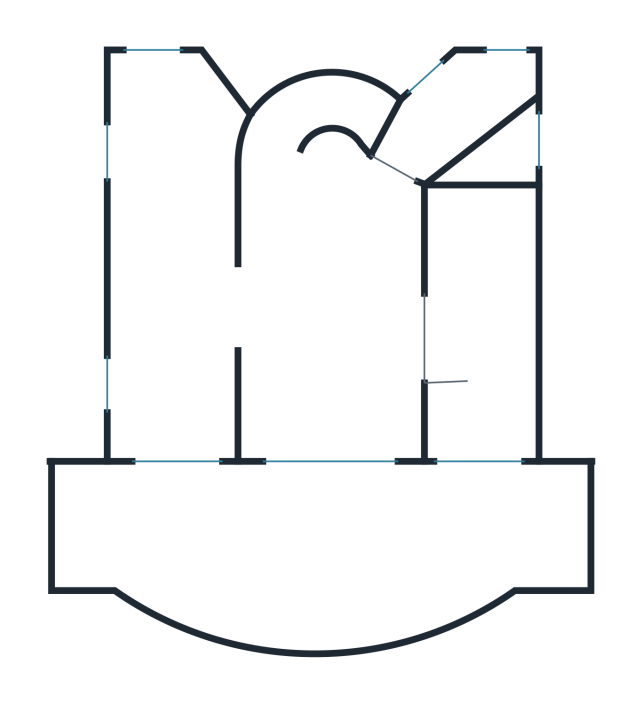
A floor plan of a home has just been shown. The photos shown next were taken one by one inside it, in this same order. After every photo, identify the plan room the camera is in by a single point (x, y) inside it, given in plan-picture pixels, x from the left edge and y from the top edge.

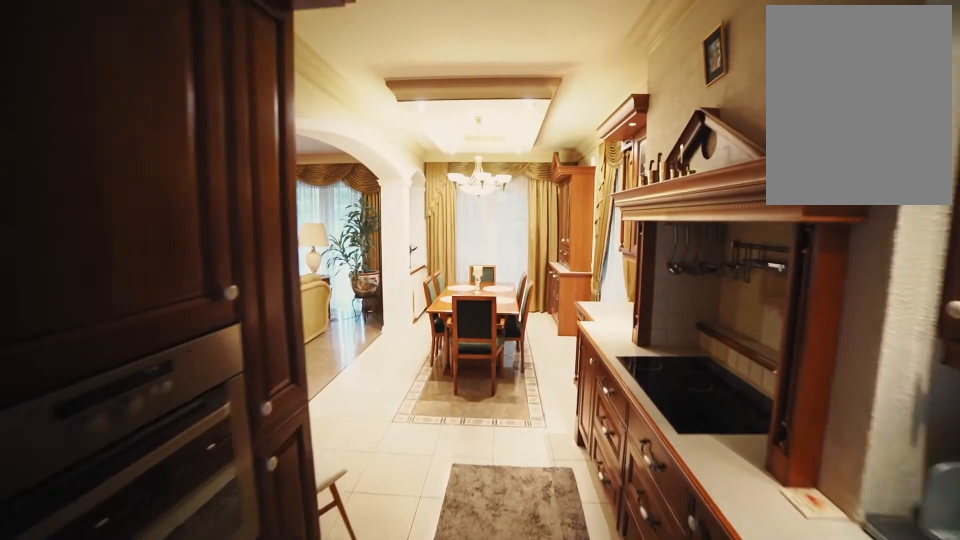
(167, 214)
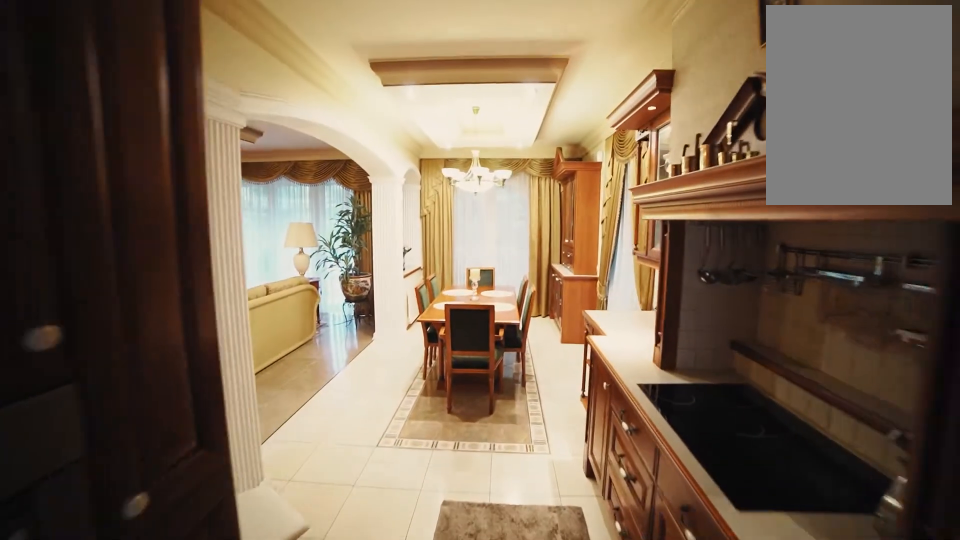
(166, 241)
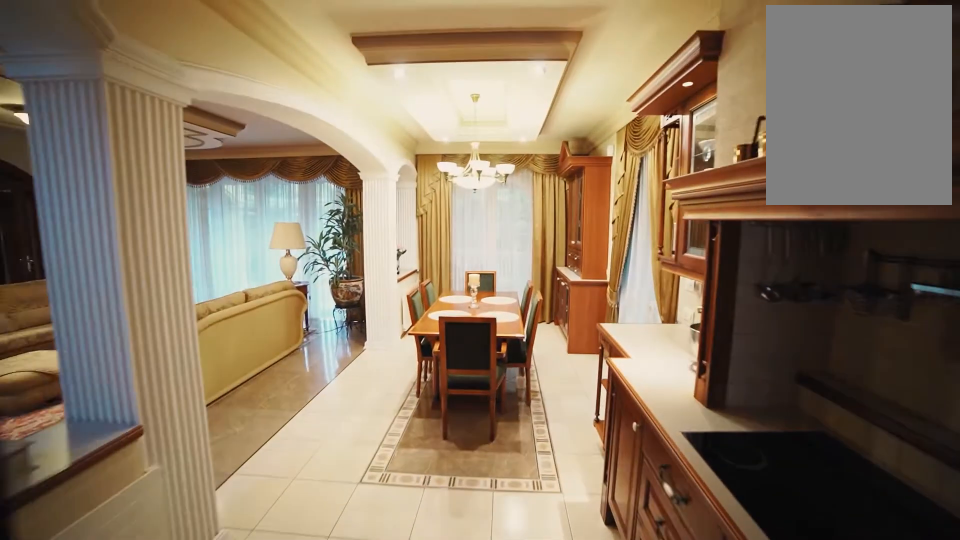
(167, 269)
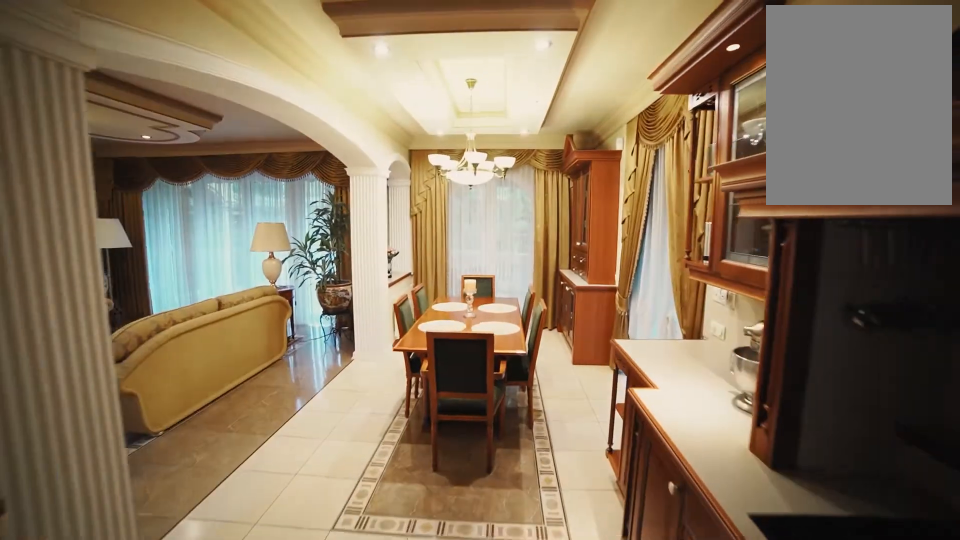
(167, 294)
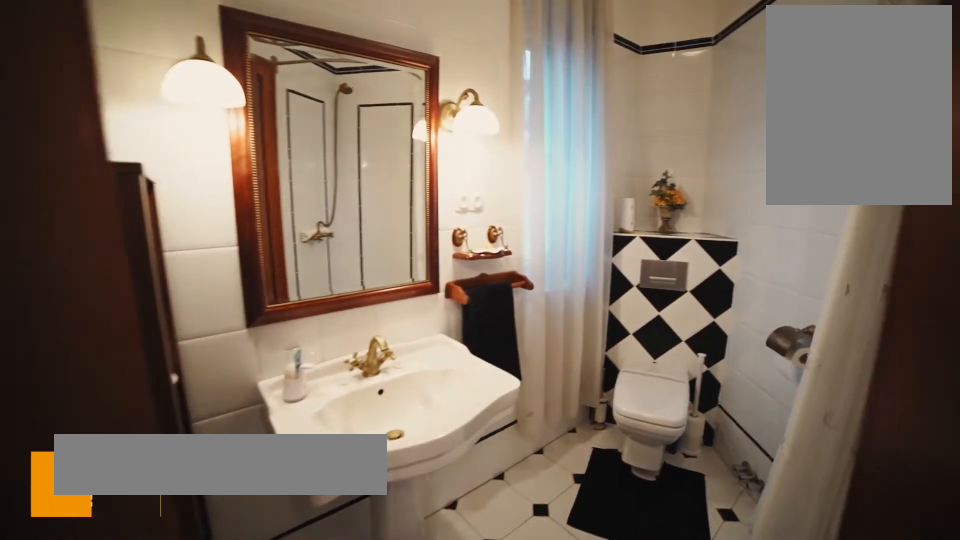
(481, 159)
